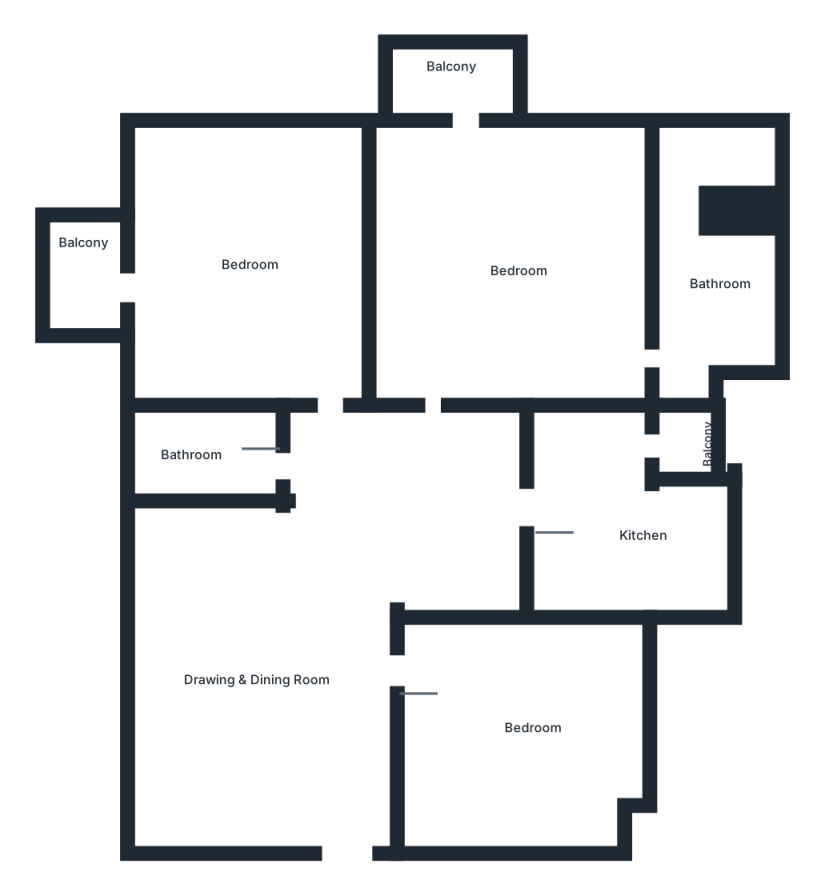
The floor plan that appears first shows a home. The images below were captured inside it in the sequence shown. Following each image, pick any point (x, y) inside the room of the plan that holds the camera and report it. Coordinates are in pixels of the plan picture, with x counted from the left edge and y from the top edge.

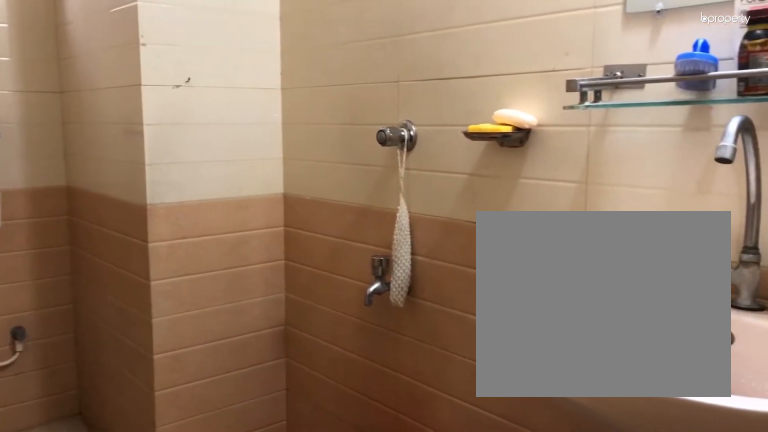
(208, 454)
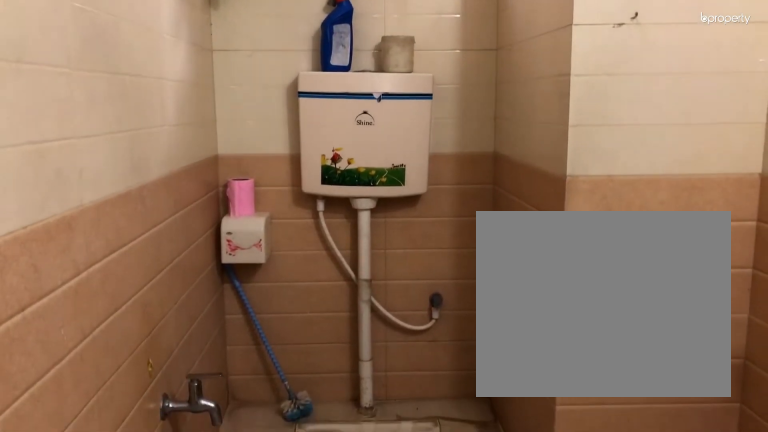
(209, 454)
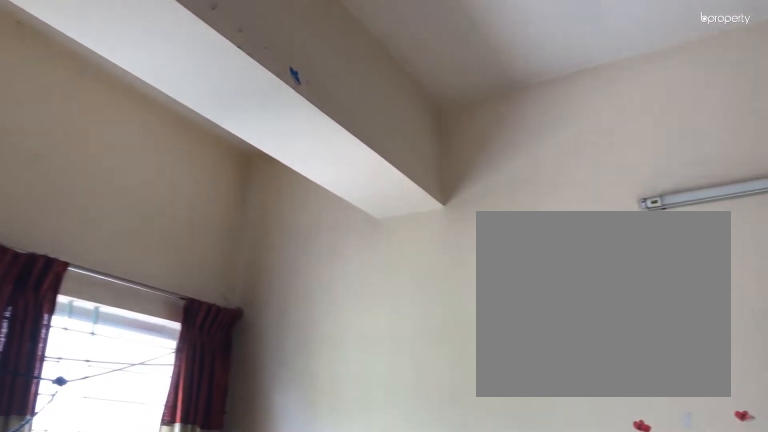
(262, 262)
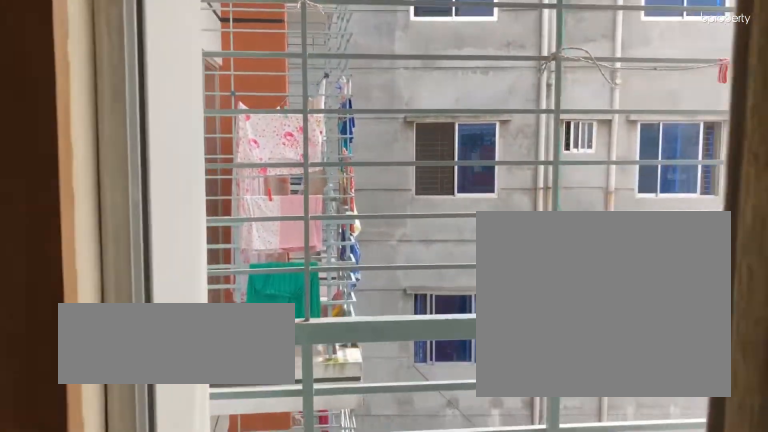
(90, 279)
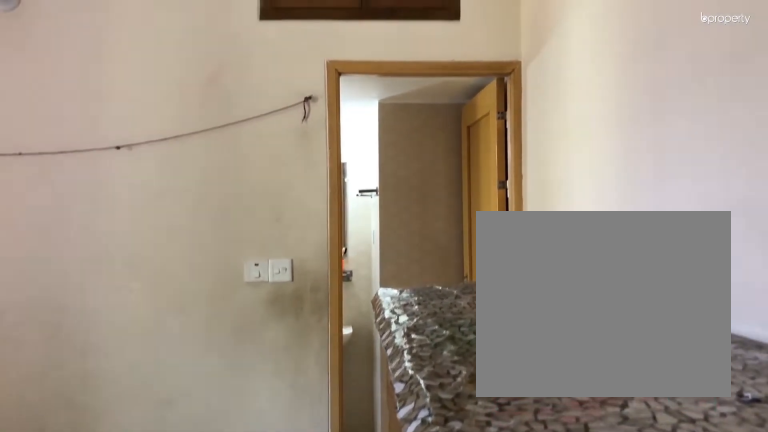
(505, 265)
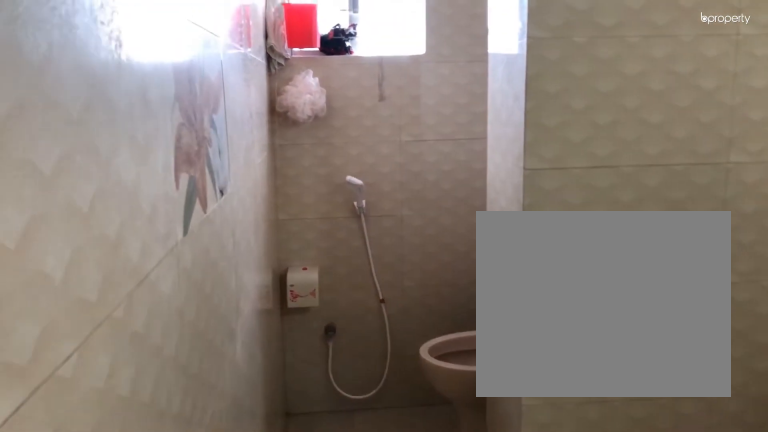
(697, 284)
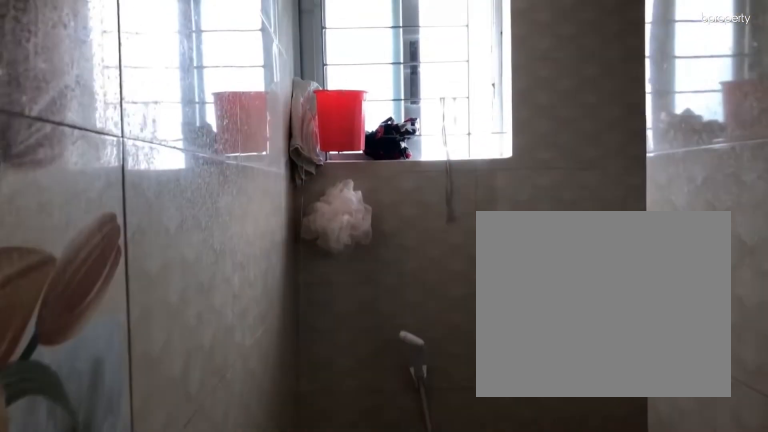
(697, 284)
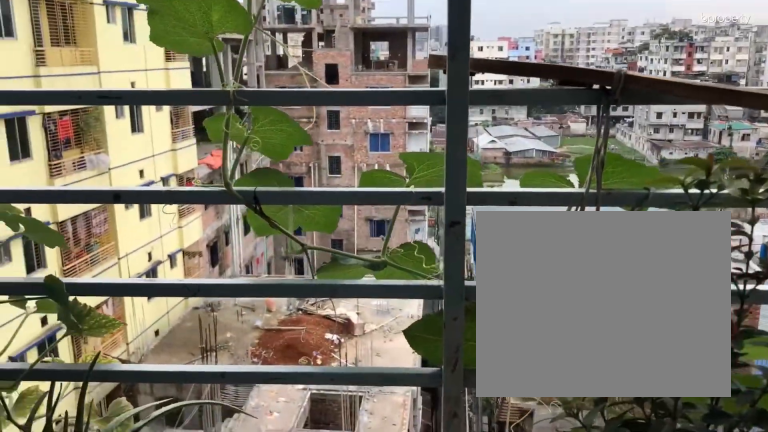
(451, 85)
